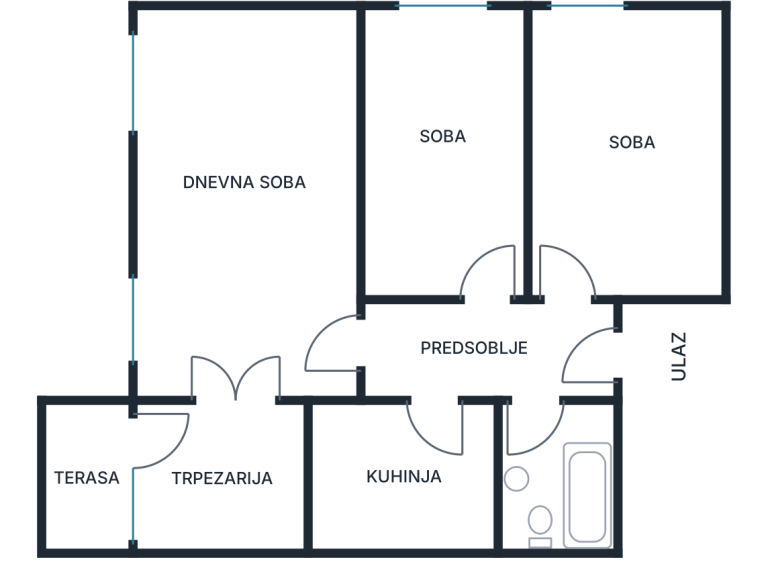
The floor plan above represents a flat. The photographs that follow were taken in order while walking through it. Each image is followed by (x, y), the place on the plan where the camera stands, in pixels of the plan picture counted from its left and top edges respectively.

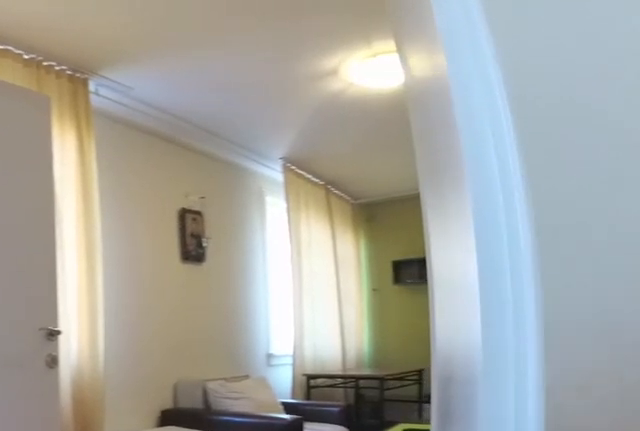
(281, 443)
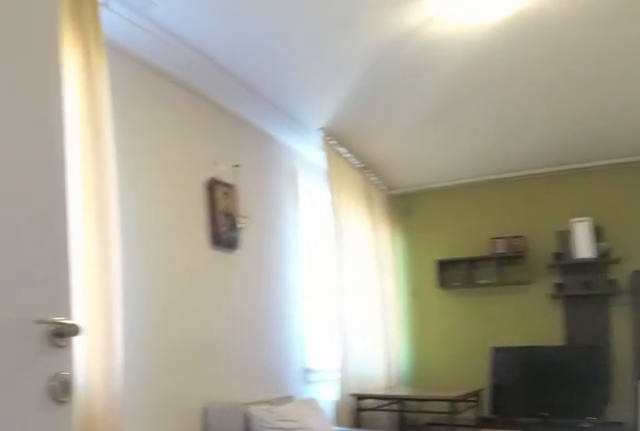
(237, 407)
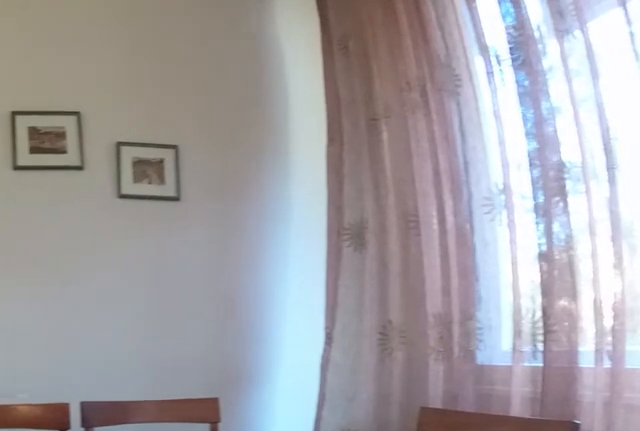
(200, 398)
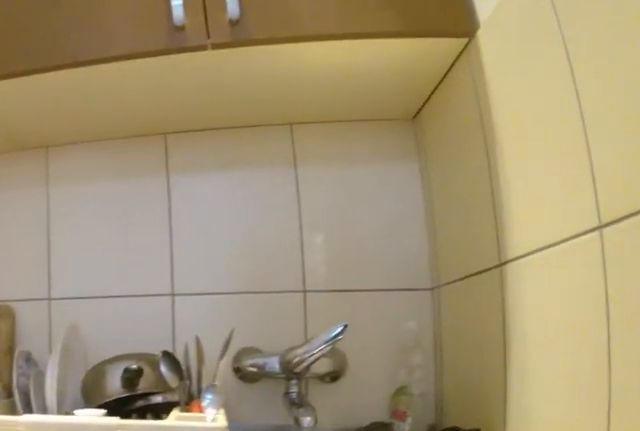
(437, 489)
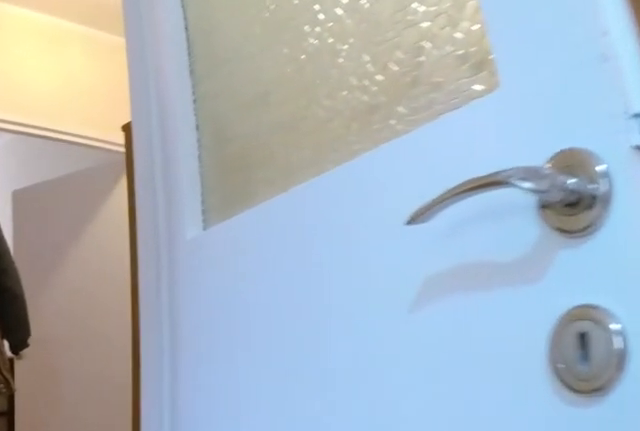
(419, 483)
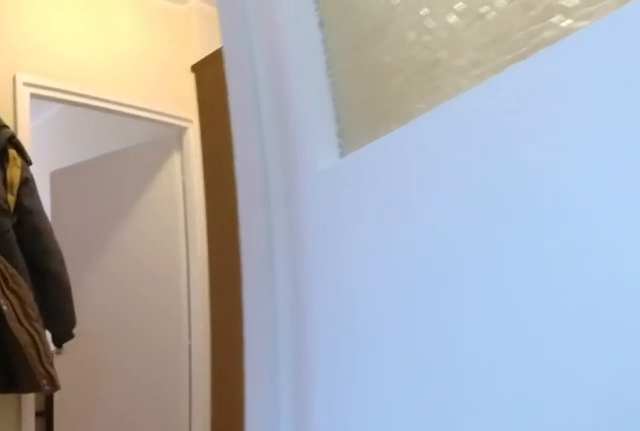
(424, 462)
